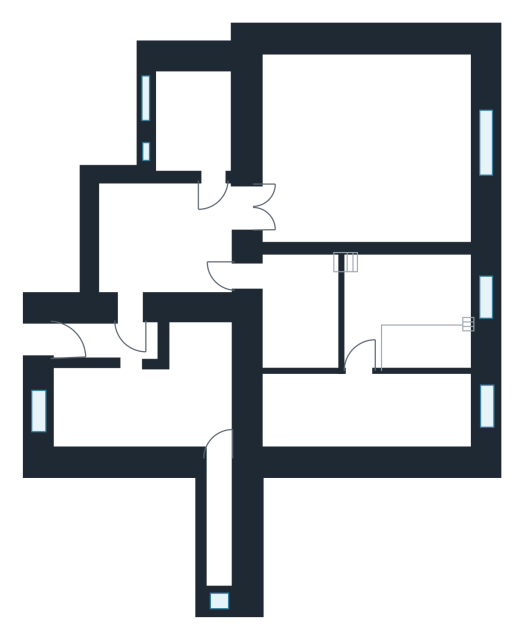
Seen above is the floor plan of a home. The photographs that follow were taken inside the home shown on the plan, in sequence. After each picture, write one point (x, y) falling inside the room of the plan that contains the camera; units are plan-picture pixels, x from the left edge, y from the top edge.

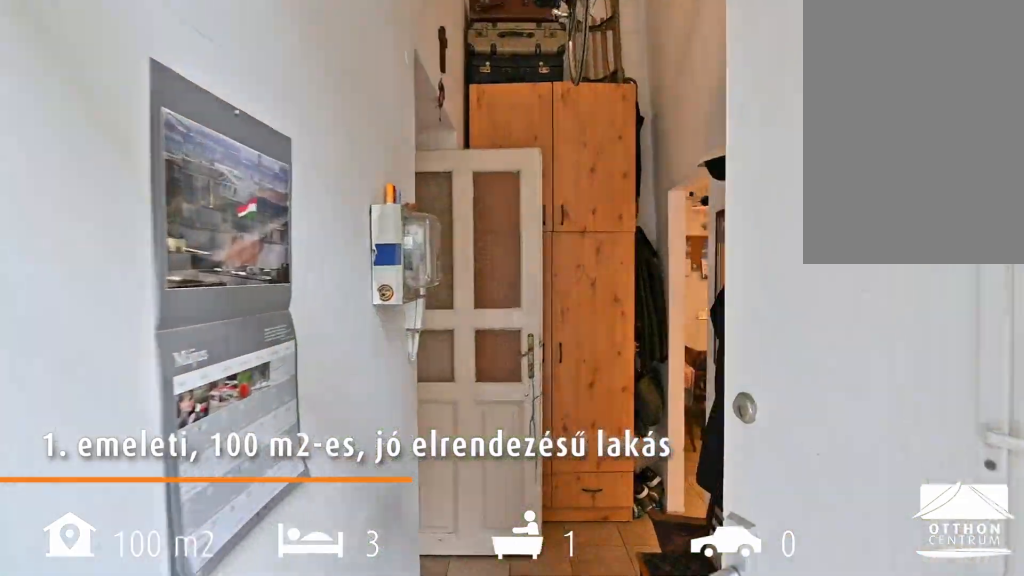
(100, 334)
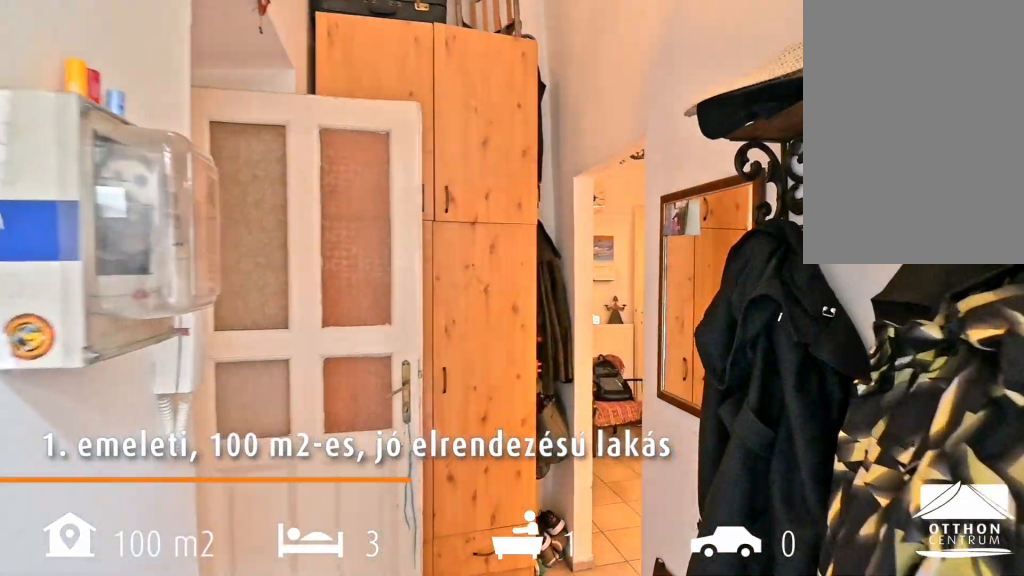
(96, 337)
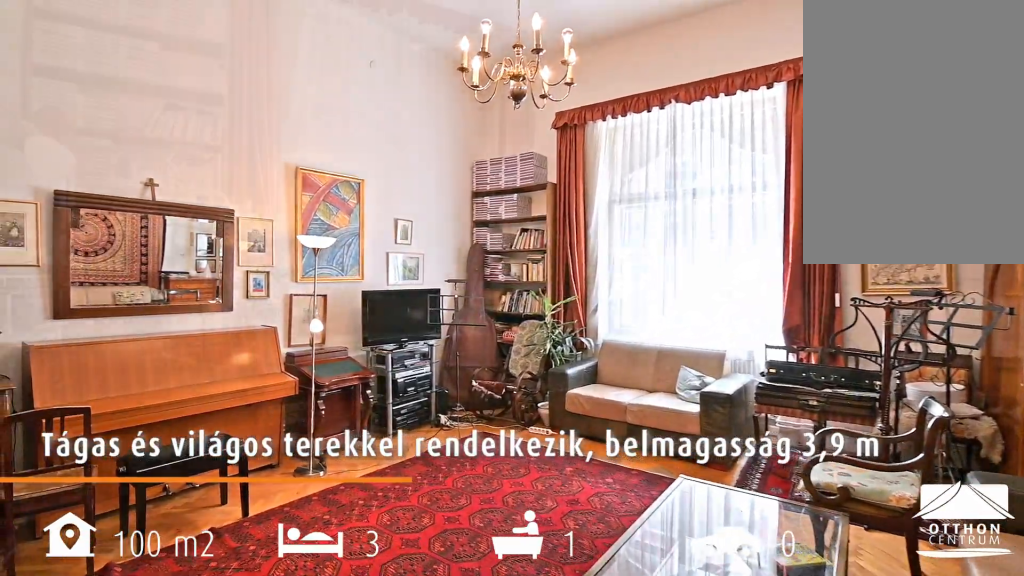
(374, 151)
